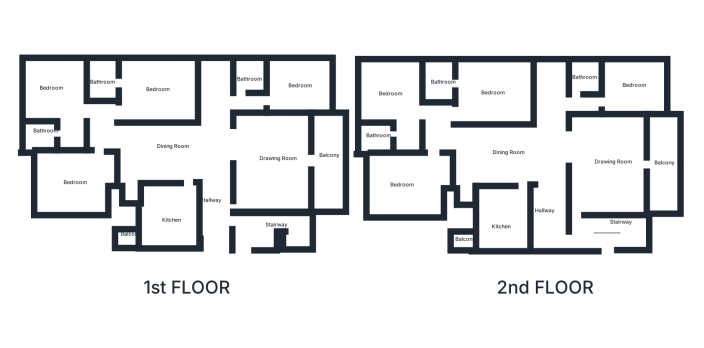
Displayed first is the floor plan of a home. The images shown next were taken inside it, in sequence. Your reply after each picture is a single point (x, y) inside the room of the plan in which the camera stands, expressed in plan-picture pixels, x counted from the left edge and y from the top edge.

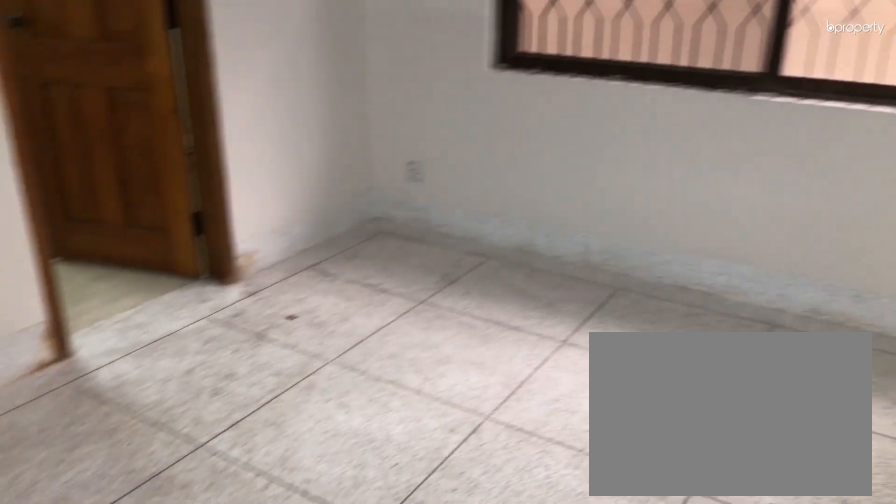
(151, 84)
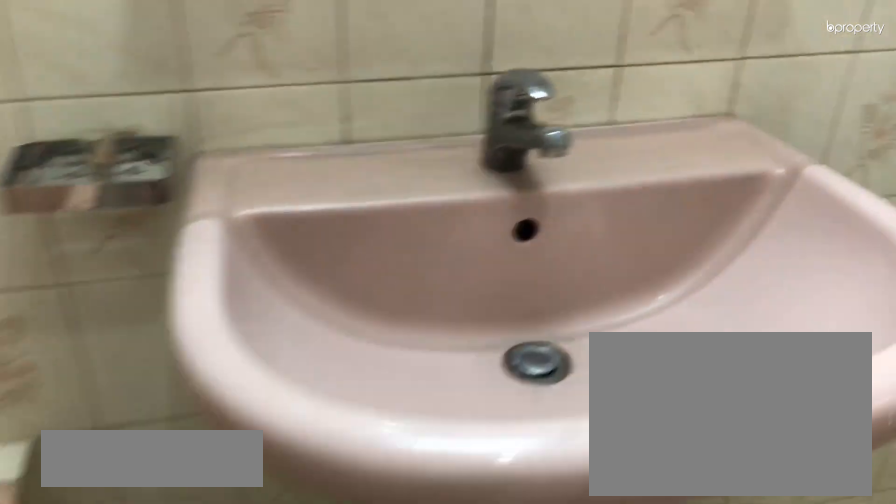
(105, 78)
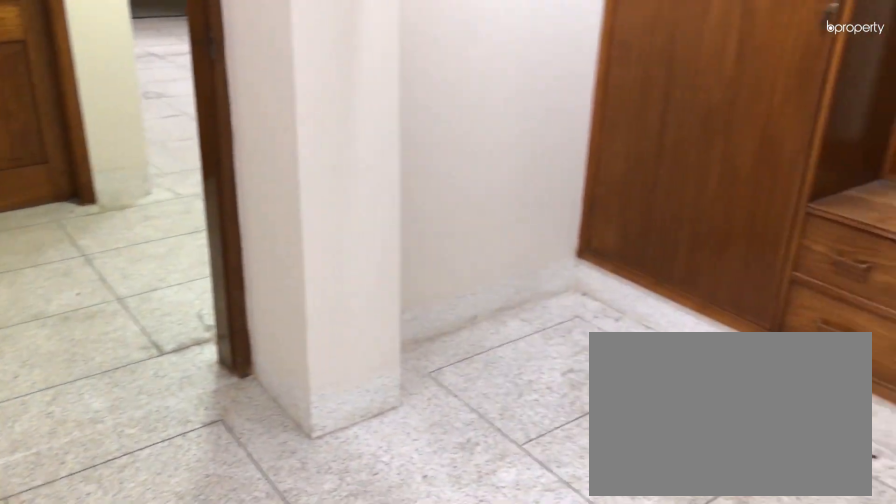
(62, 94)
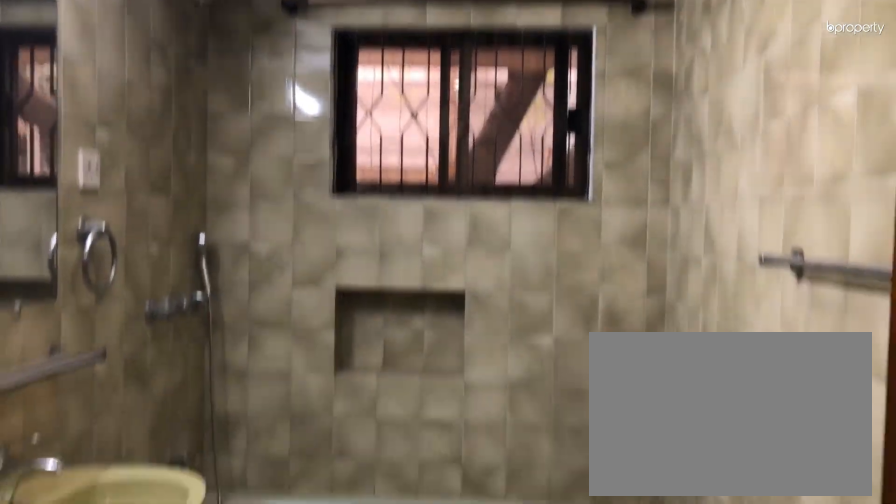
(44, 136)
